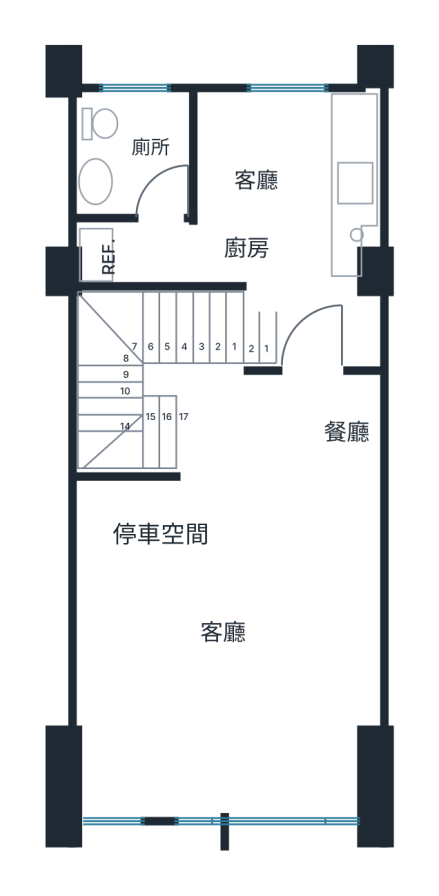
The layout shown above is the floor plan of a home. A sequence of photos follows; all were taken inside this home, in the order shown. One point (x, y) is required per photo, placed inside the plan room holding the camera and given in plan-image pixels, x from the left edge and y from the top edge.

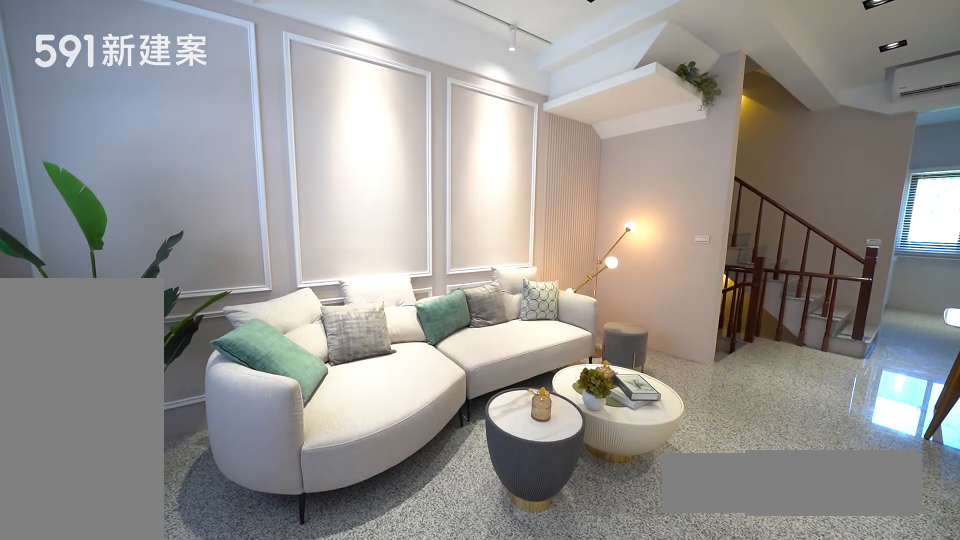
(232, 647)
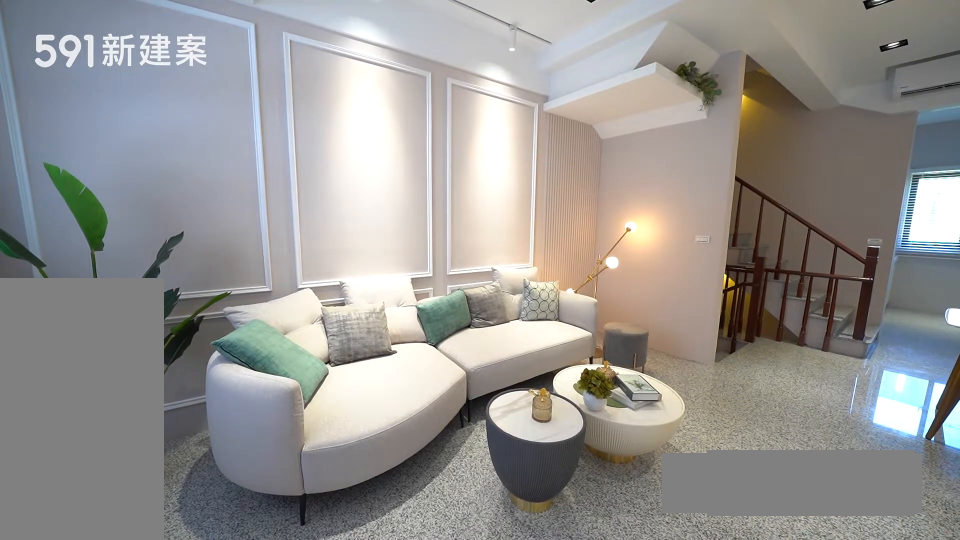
(232, 647)
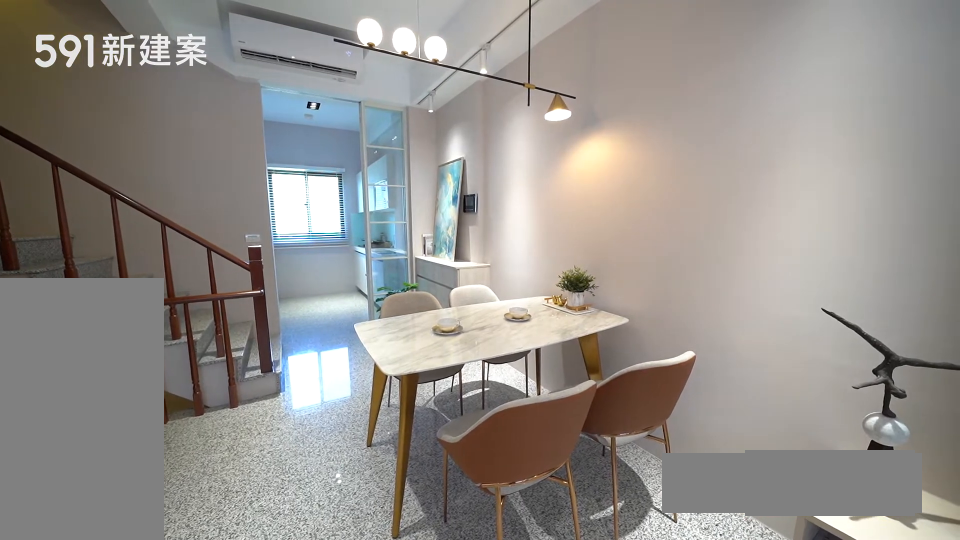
(318, 424)
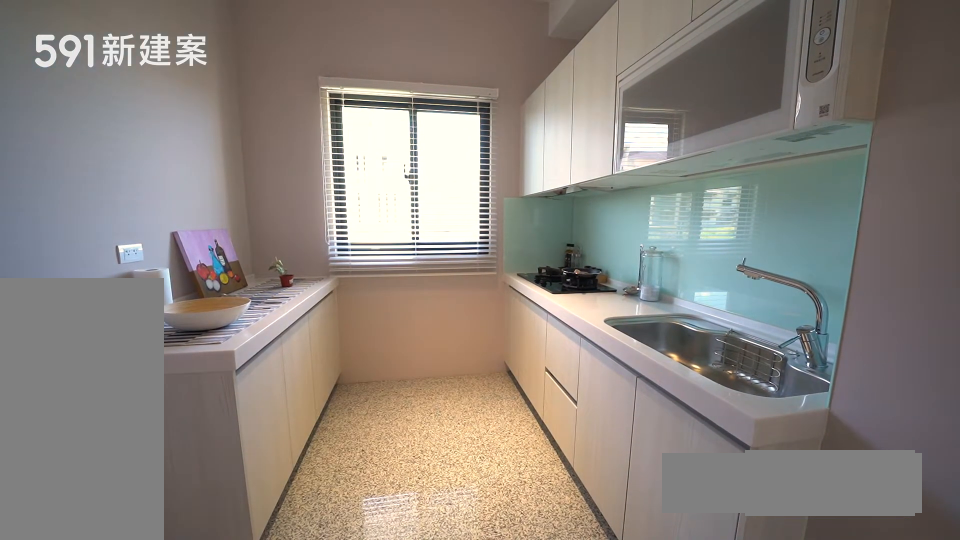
(290, 182)
